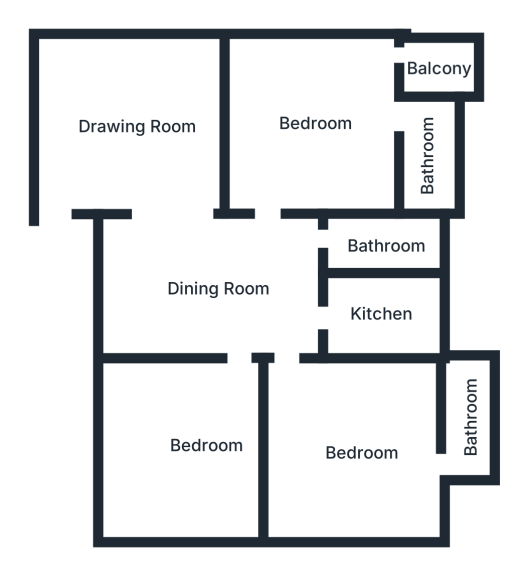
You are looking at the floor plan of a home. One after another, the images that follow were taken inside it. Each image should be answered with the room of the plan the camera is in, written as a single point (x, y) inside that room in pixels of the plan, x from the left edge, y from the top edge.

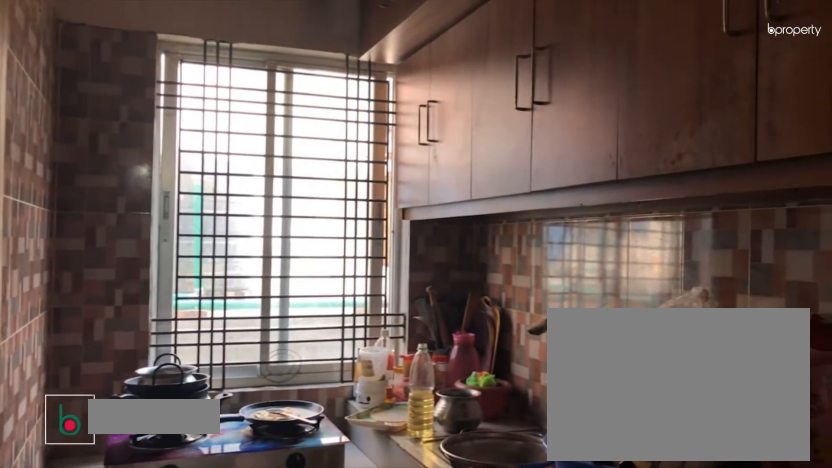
(382, 310)
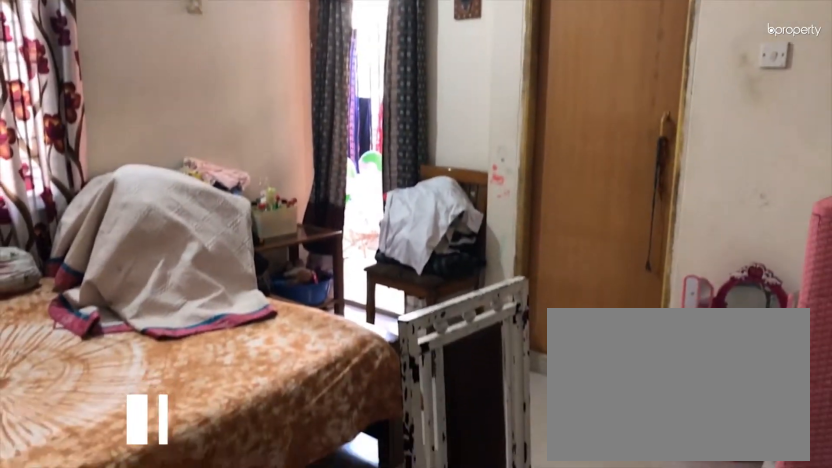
(315, 121)
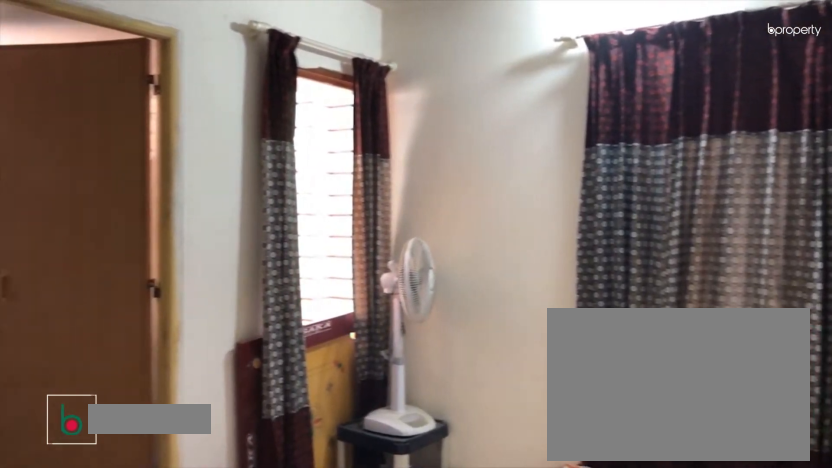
(363, 458)
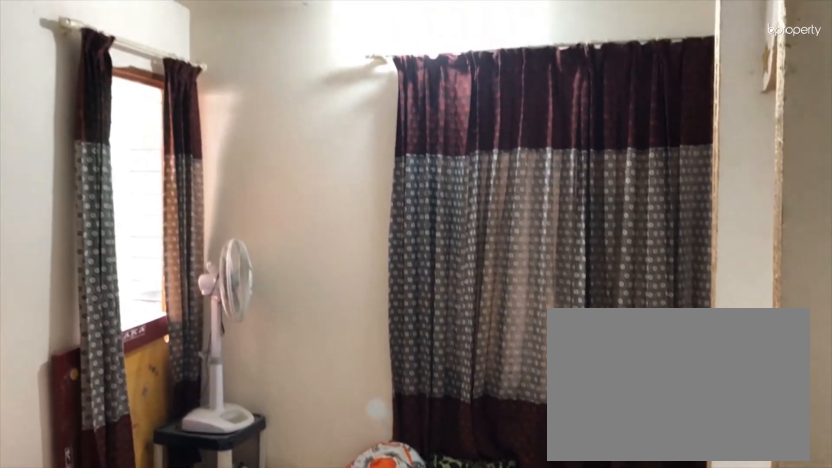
(363, 458)
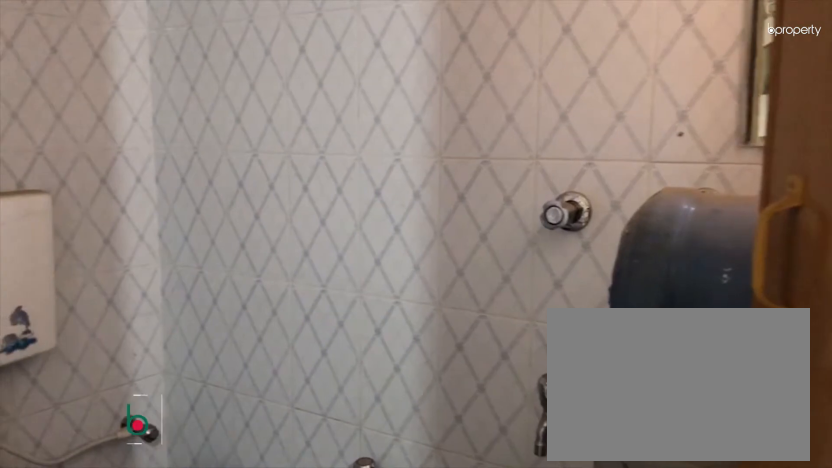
(469, 421)
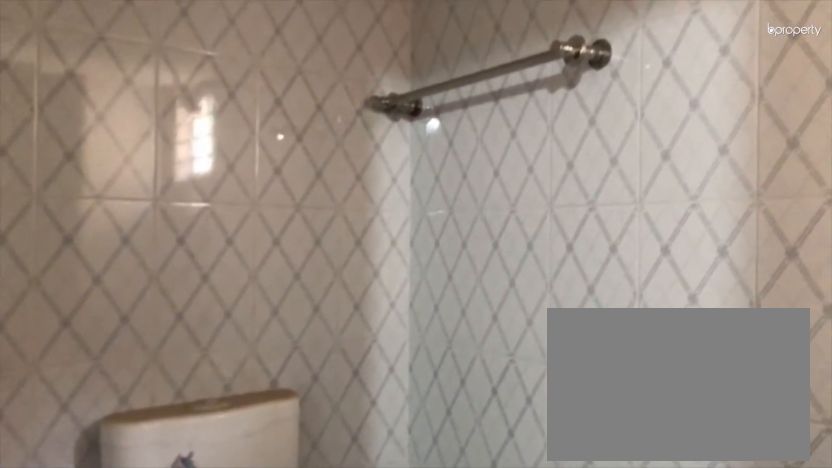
(469, 421)
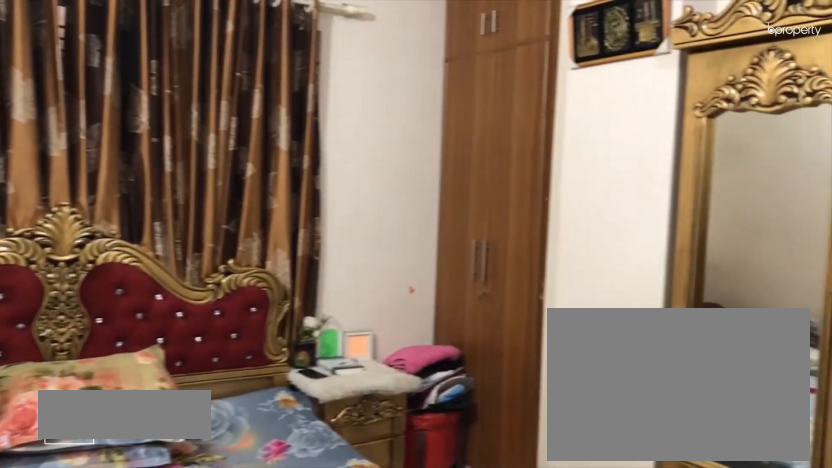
(204, 445)
